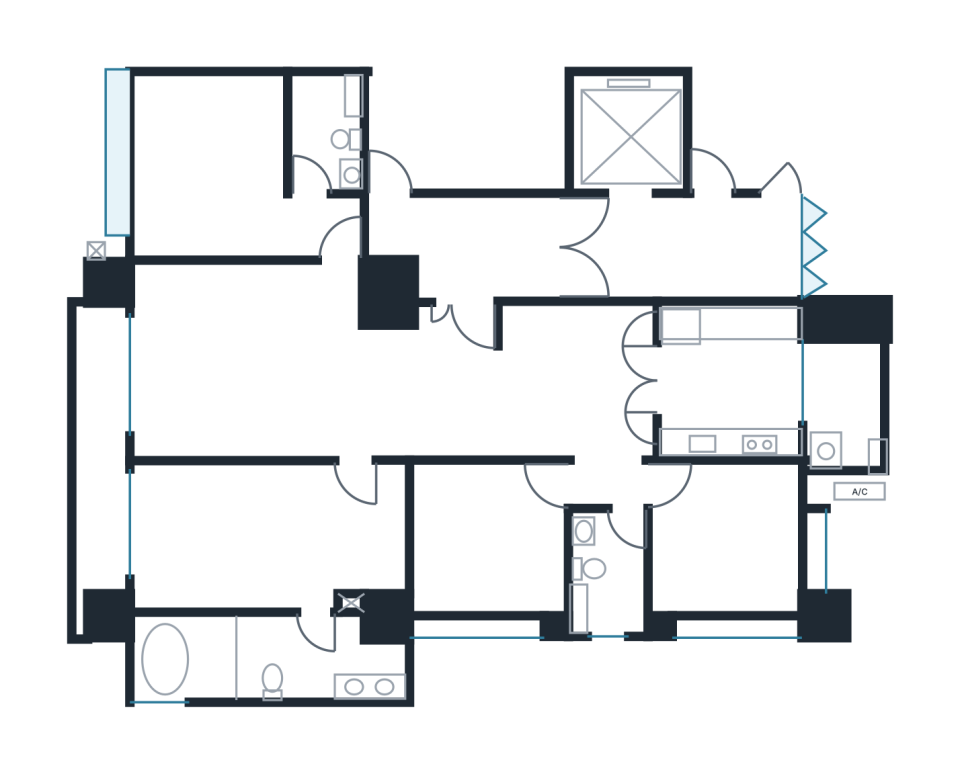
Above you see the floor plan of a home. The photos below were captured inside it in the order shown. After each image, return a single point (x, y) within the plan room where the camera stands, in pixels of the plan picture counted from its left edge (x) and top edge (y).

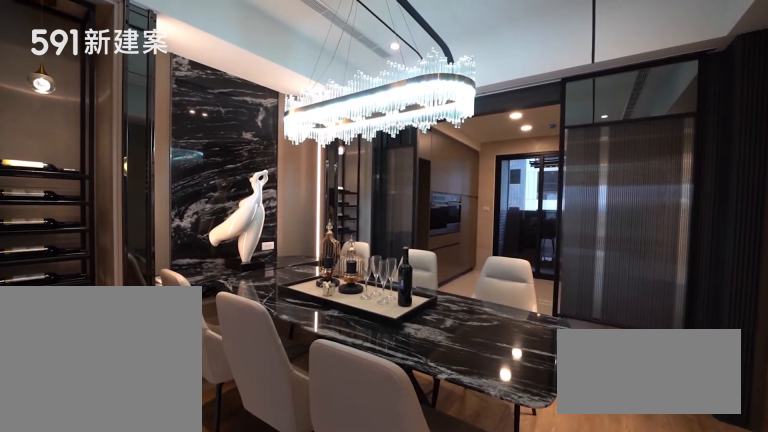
(572, 378)
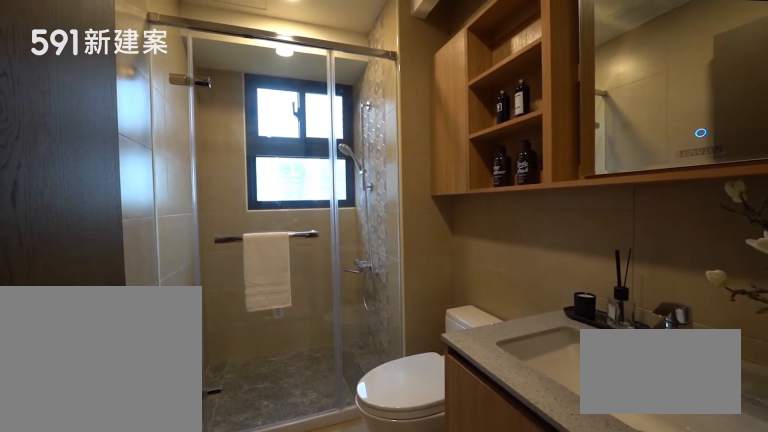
(610, 575)
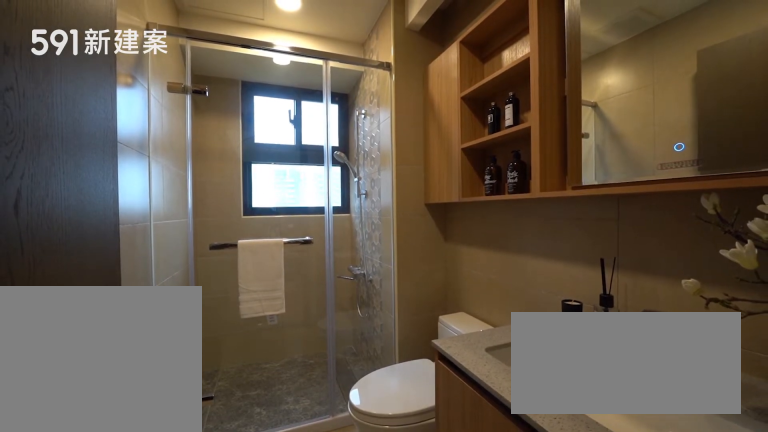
(610, 575)
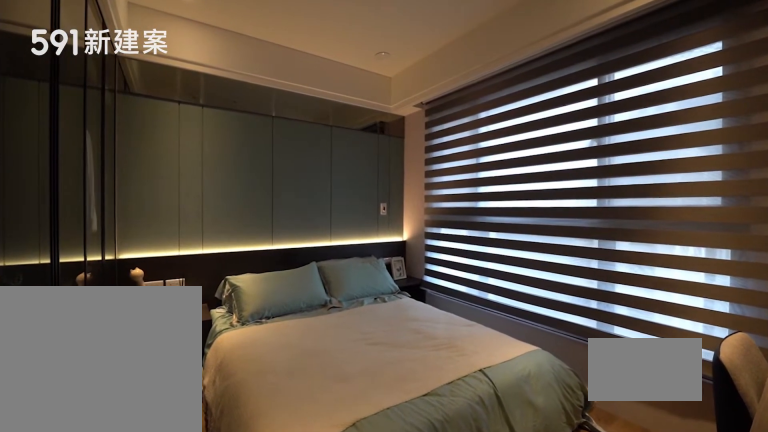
(726, 538)
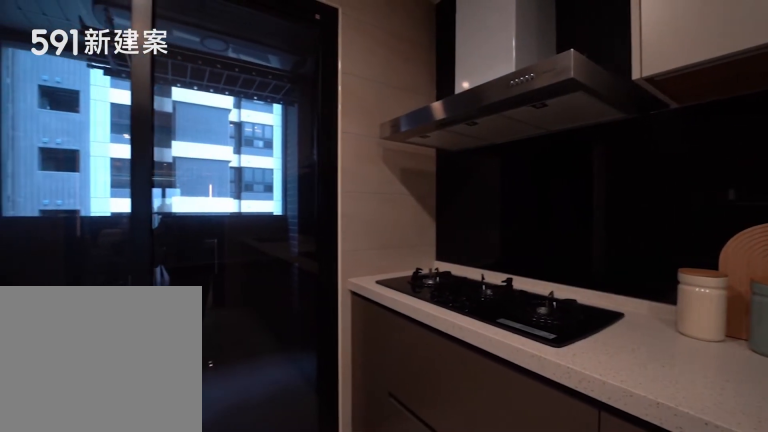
(730, 382)
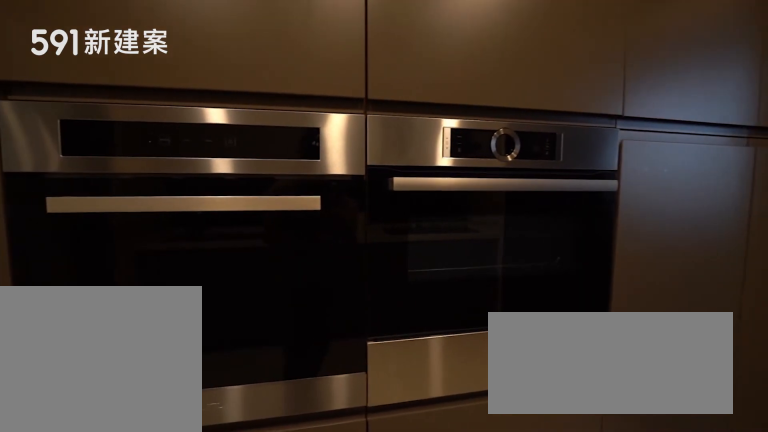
(730, 382)
